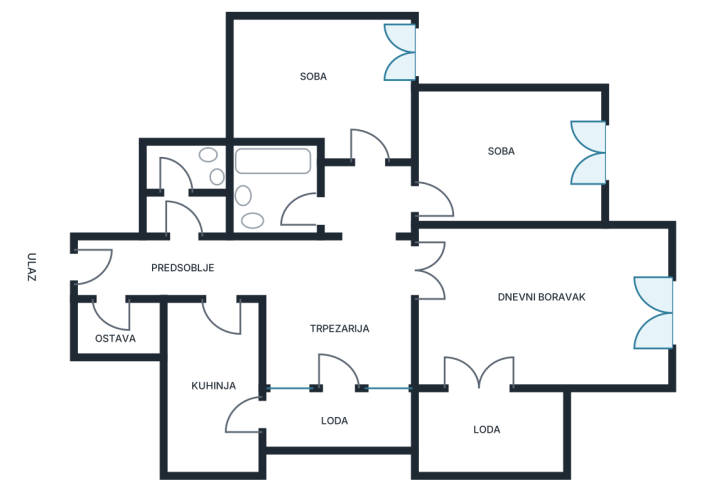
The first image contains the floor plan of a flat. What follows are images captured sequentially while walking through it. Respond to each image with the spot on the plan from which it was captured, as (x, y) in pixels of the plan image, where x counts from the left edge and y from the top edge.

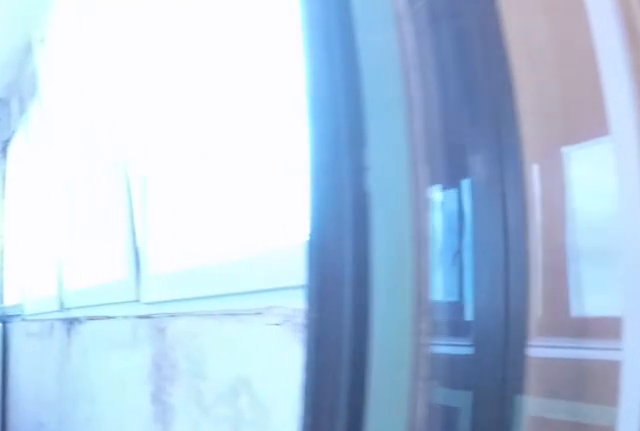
(247, 420)
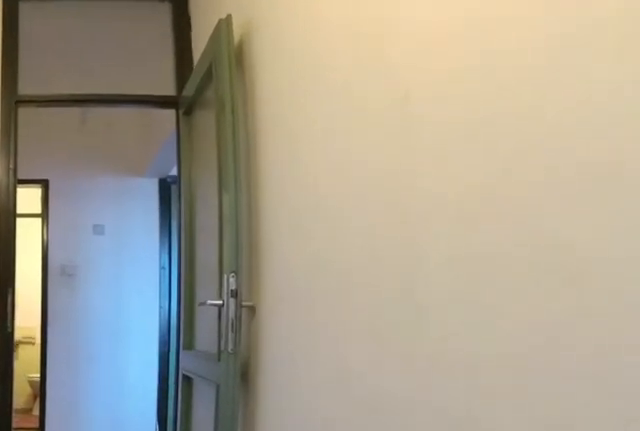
(221, 439)
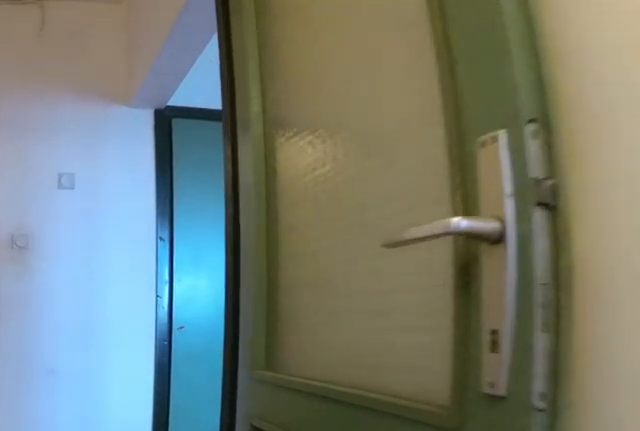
(220, 377)
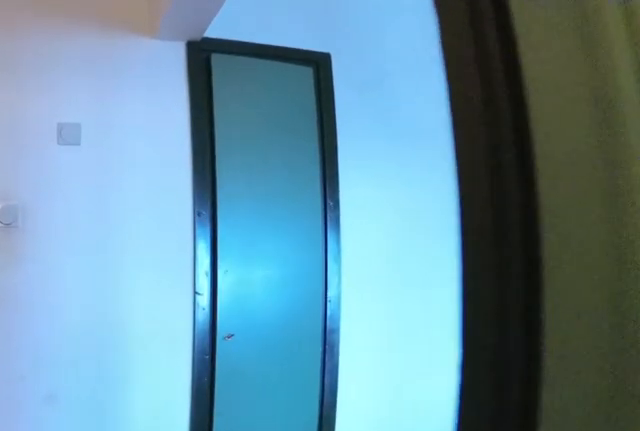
(220, 343)
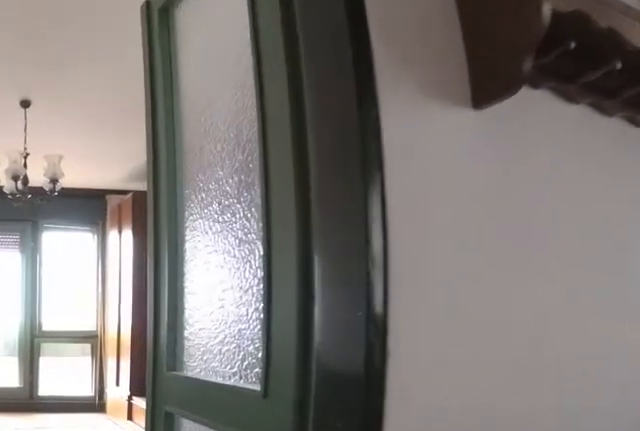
(322, 268)
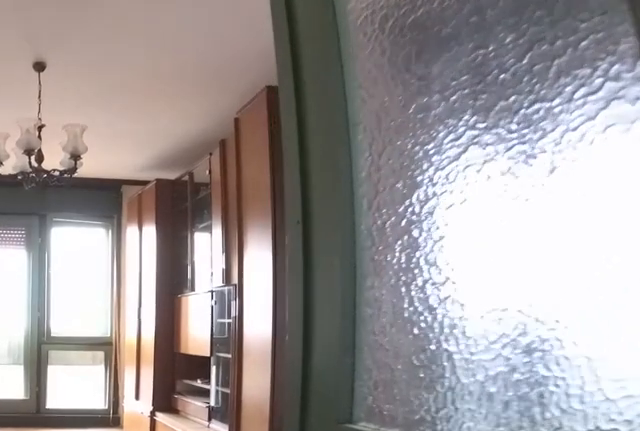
(348, 270)
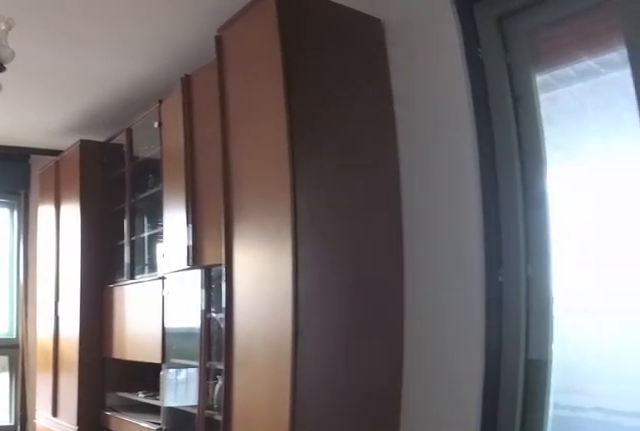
(414, 271)
